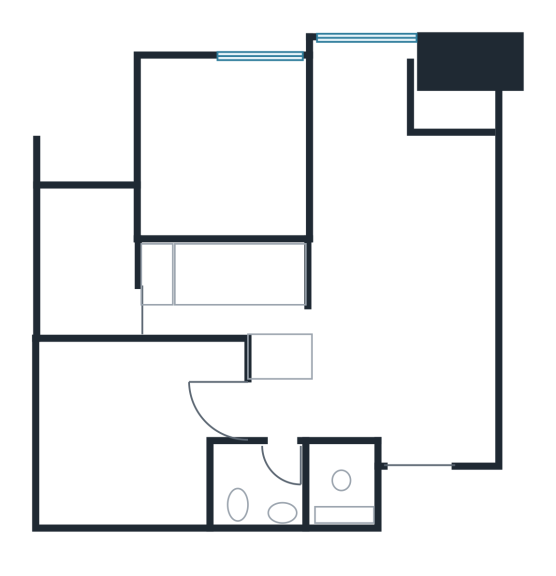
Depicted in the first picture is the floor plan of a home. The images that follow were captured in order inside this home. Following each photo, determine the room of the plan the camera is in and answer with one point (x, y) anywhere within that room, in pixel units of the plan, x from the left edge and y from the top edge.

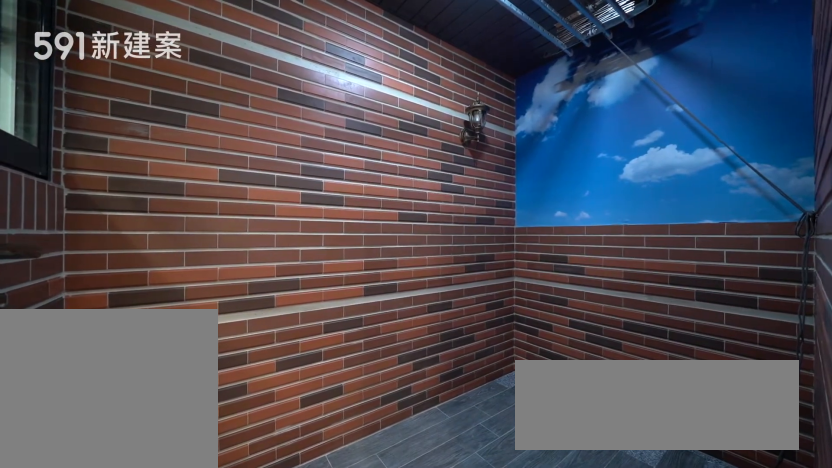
(85, 255)
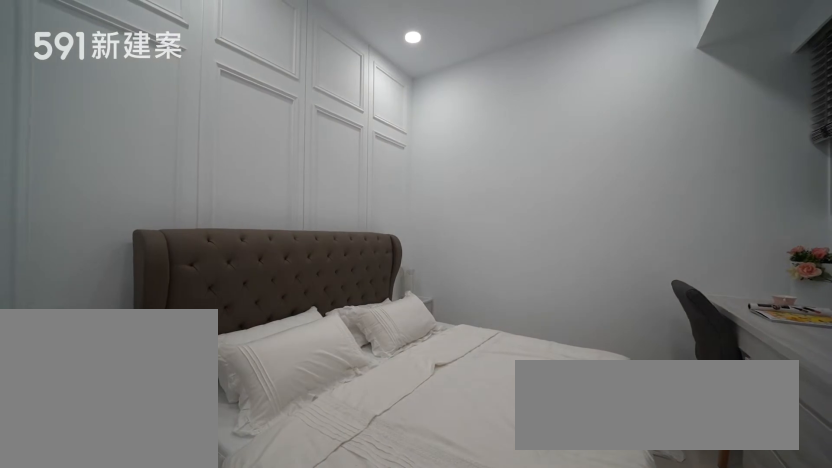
(129, 430)
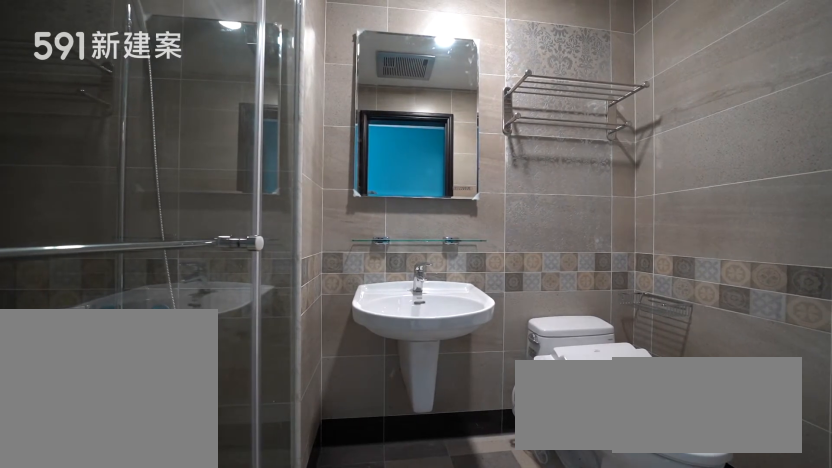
(296, 485)
